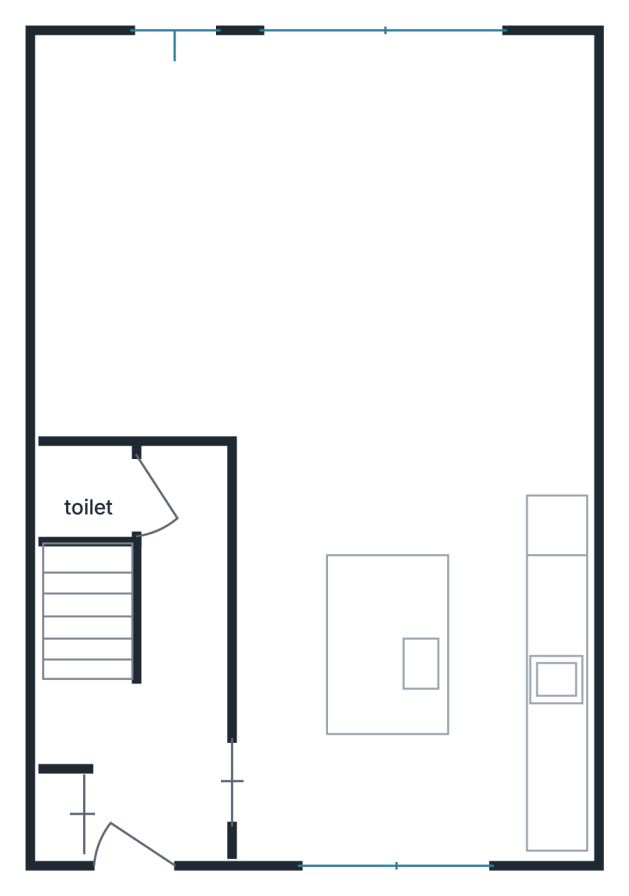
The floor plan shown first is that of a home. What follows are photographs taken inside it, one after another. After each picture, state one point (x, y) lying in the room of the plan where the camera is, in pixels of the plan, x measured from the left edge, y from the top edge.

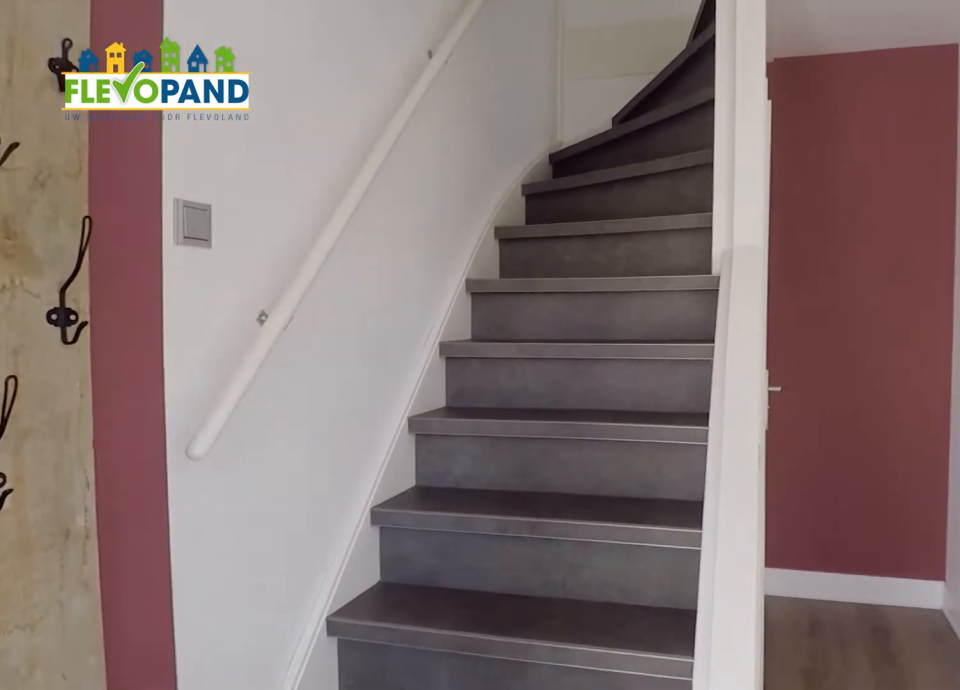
(190, 642)
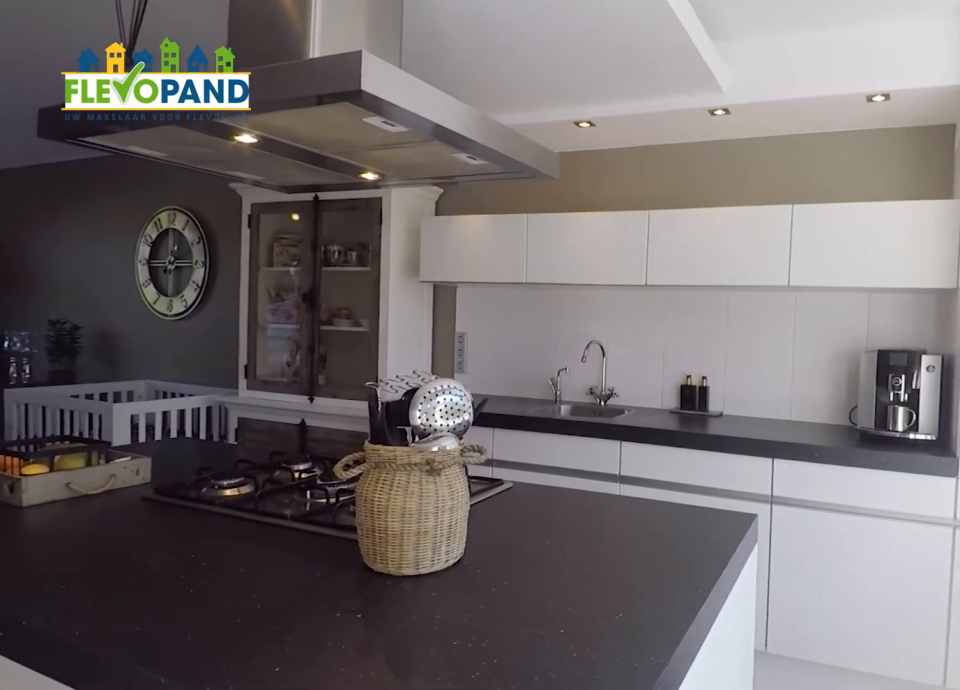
(413, 671)
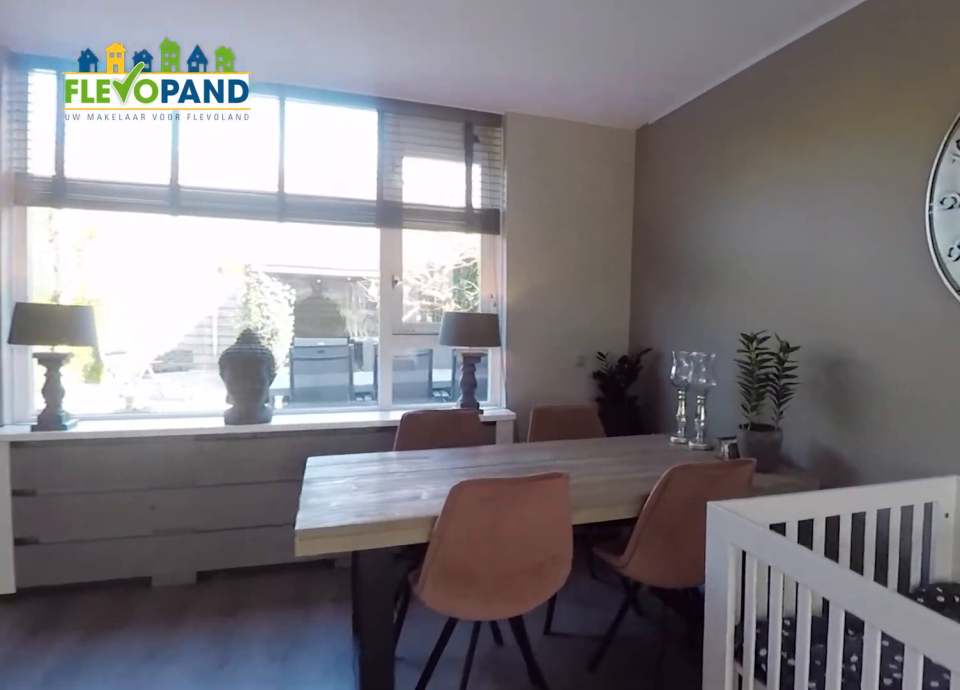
(291, 199)
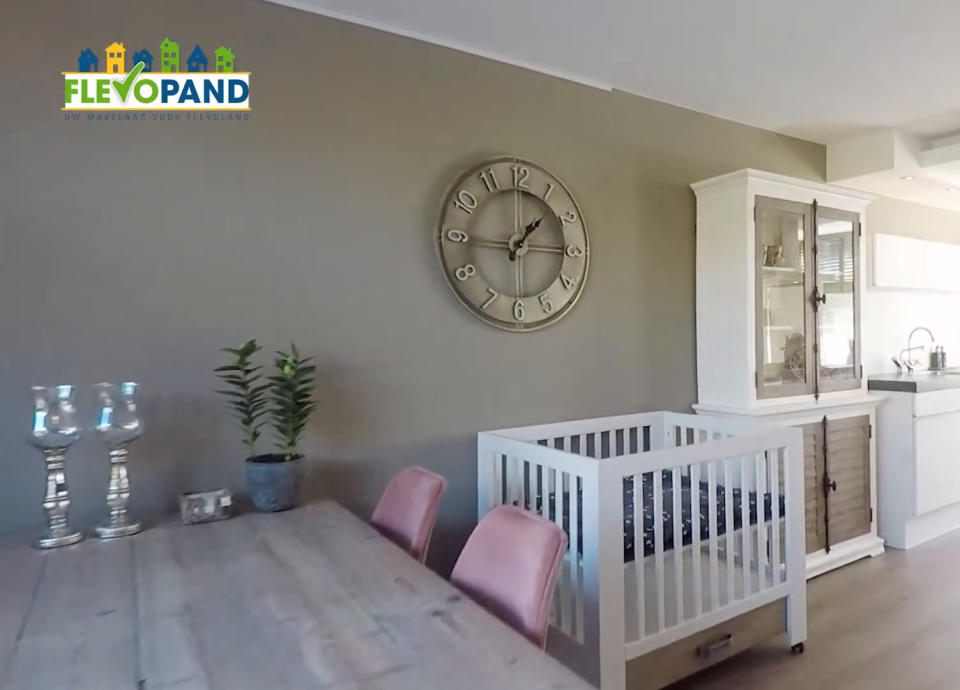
(291, 199)
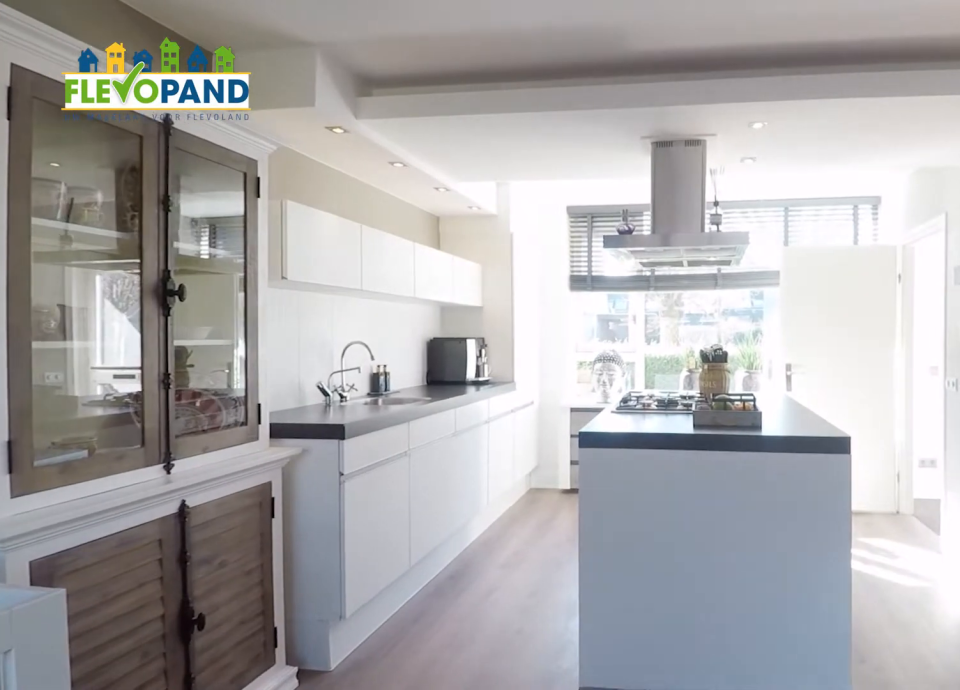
(413, 671)
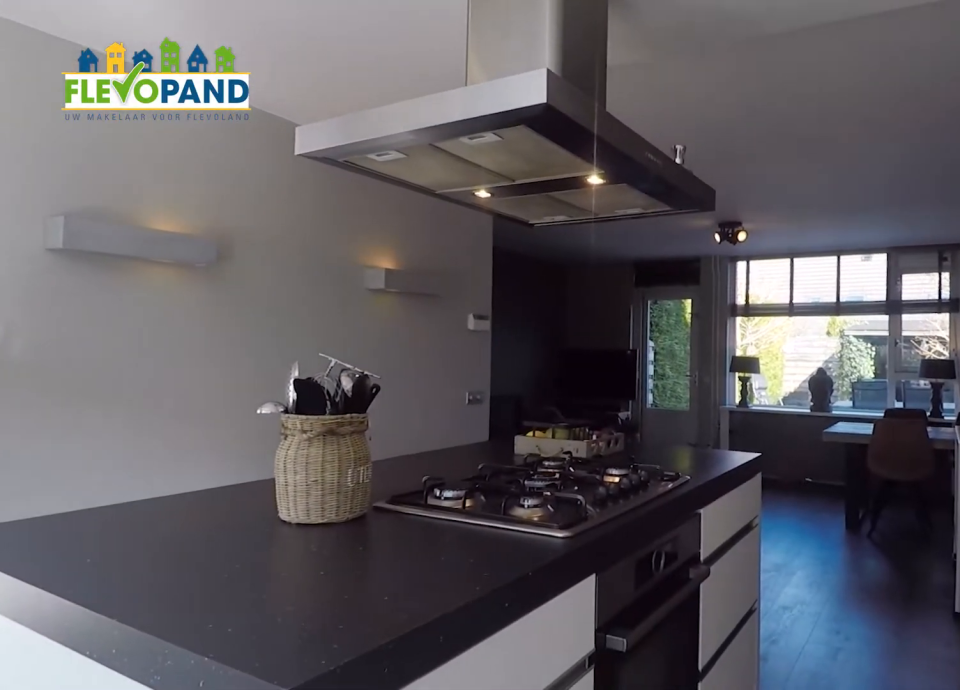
(413, 671)
